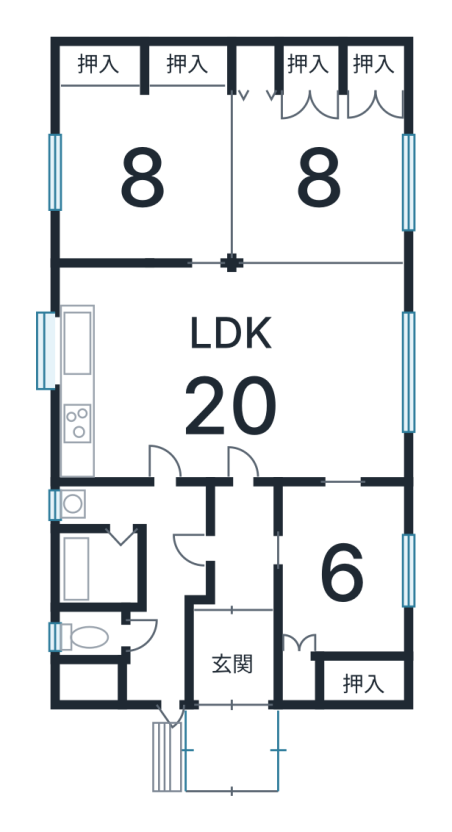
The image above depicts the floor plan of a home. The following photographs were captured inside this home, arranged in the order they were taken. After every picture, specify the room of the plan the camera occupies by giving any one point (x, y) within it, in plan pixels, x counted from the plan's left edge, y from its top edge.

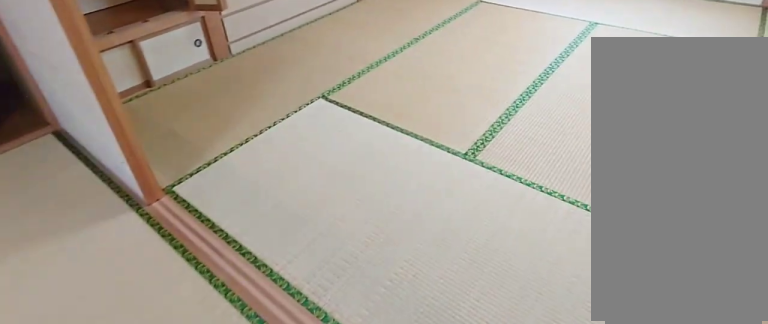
(317, 185)
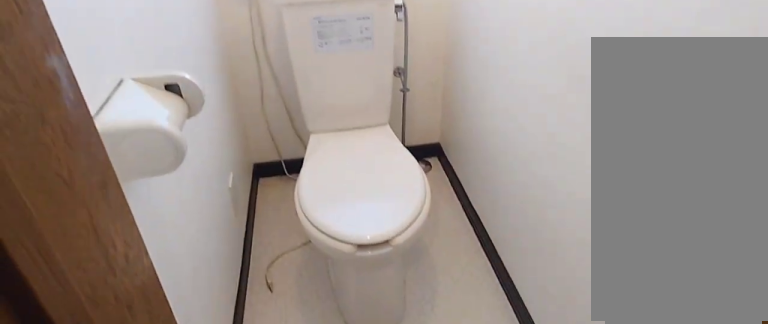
(94, 639)
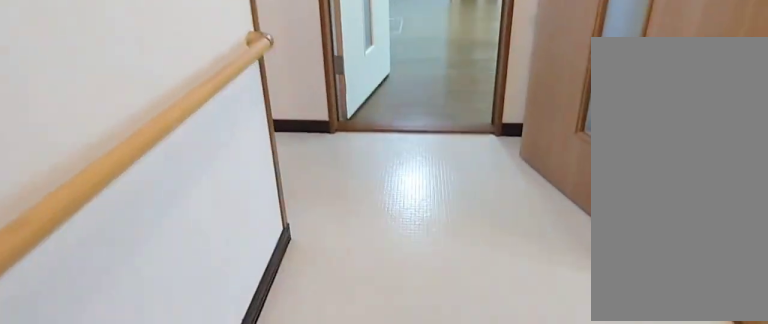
(179, 542)
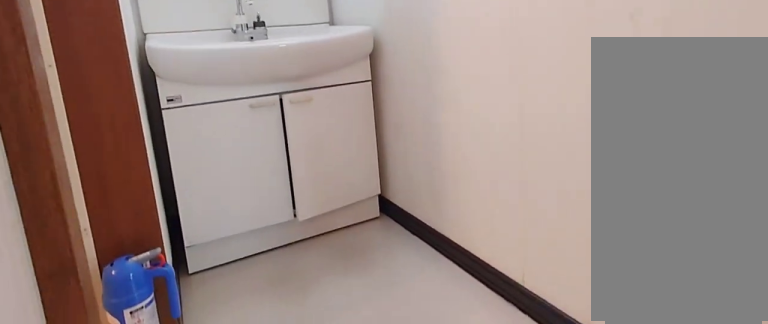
(179, 542)
